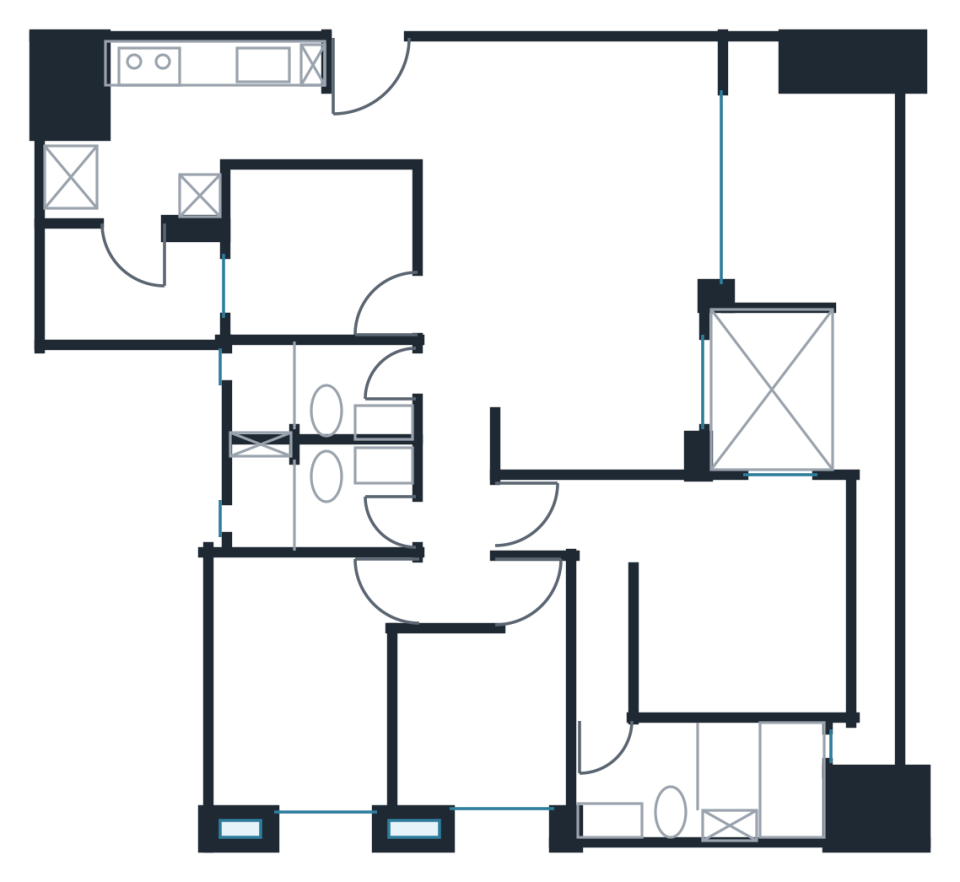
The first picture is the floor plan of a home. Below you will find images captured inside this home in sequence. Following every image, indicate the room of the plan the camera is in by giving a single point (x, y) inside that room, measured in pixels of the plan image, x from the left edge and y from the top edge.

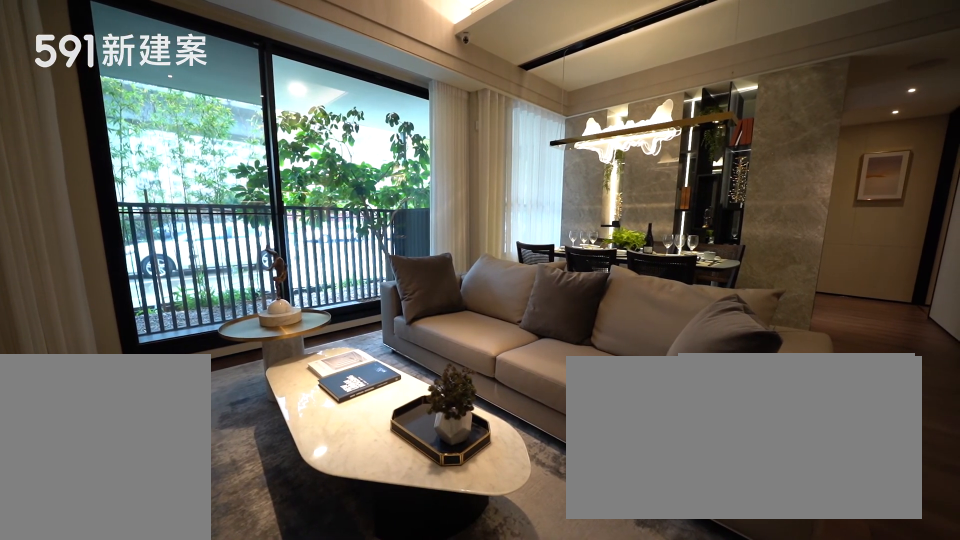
(578, 159)
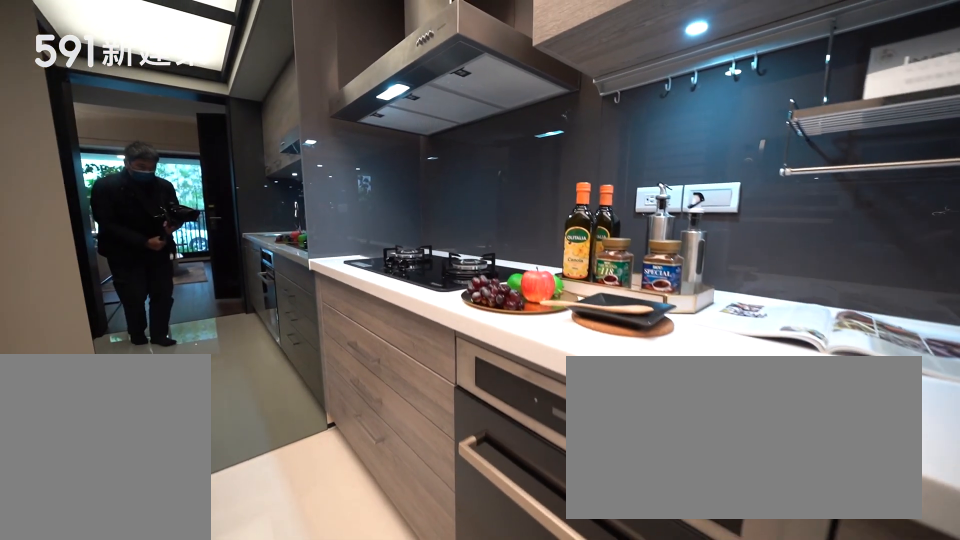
(208, 101)
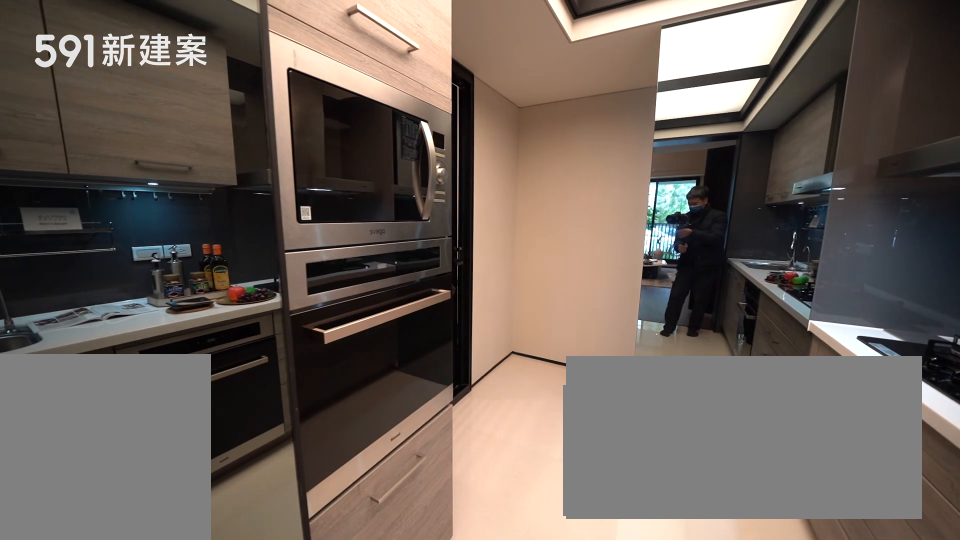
(208, 101)
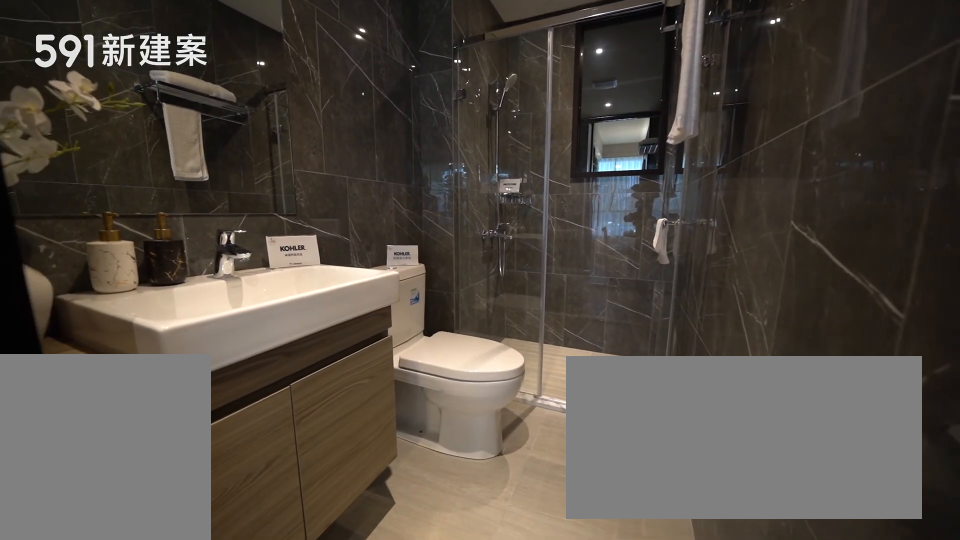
(312, 393)
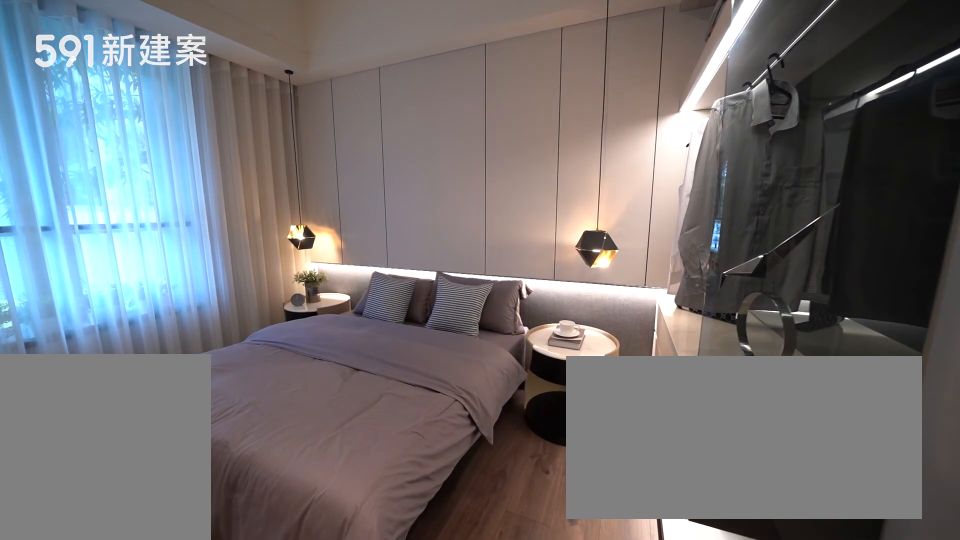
(296, 686)
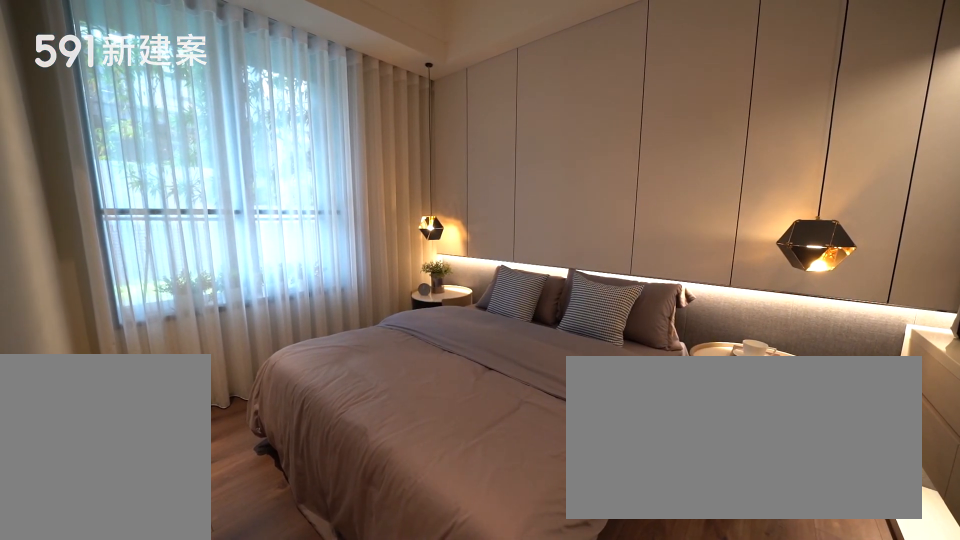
(296, 686)
